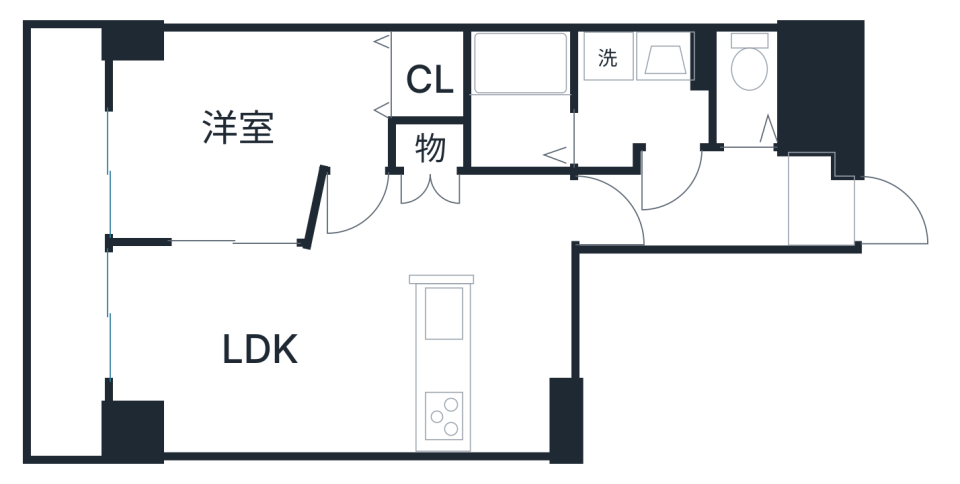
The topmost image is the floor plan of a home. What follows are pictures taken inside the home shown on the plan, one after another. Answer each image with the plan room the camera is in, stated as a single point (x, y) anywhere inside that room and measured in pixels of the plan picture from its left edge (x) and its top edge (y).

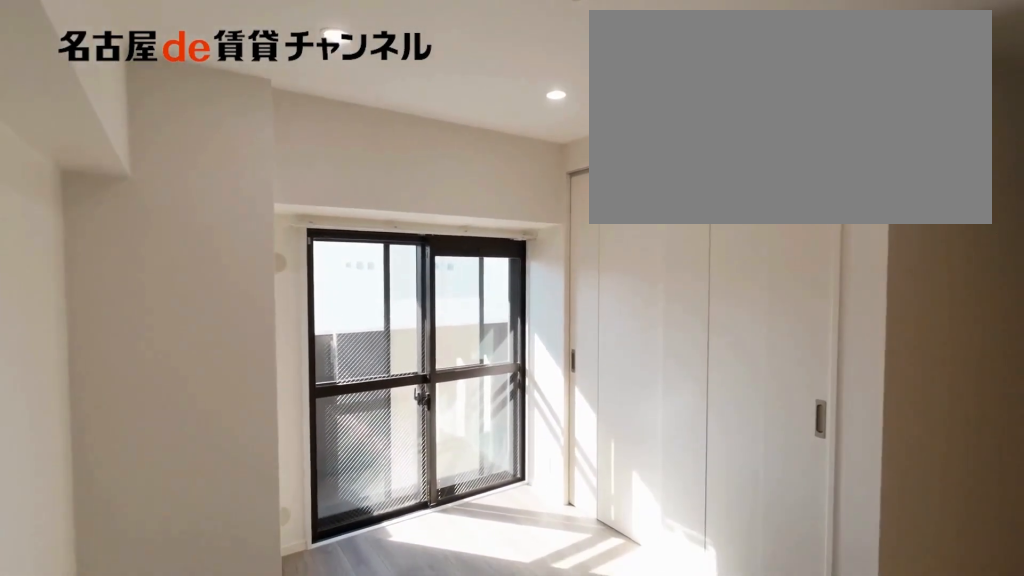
(258, 350)
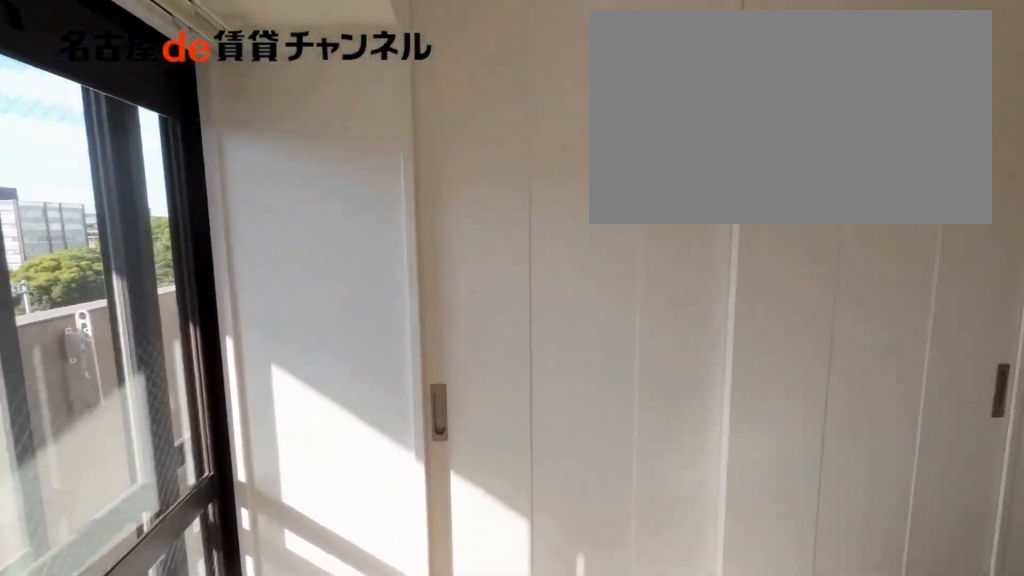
(258, 350)
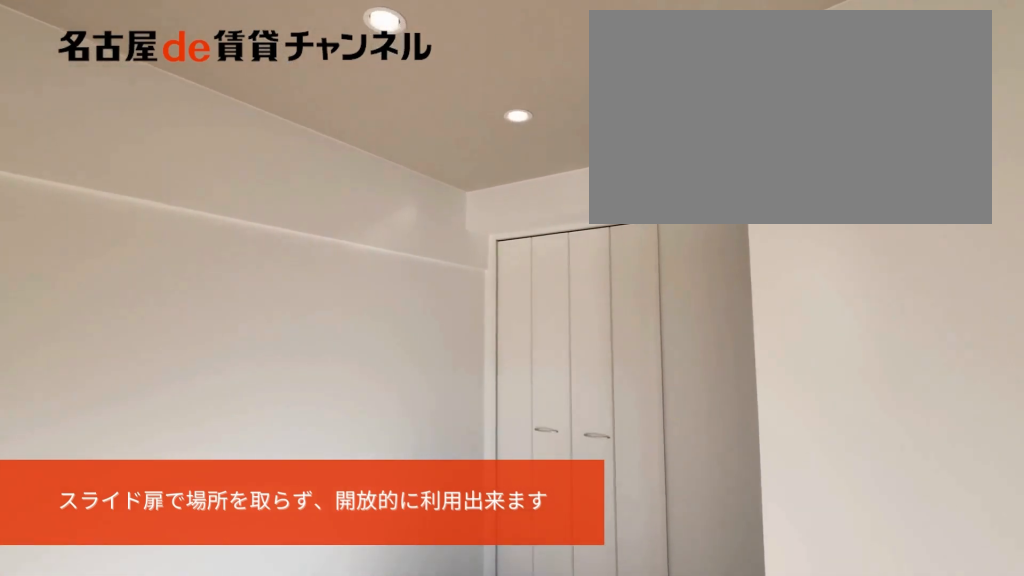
(239, 128)
